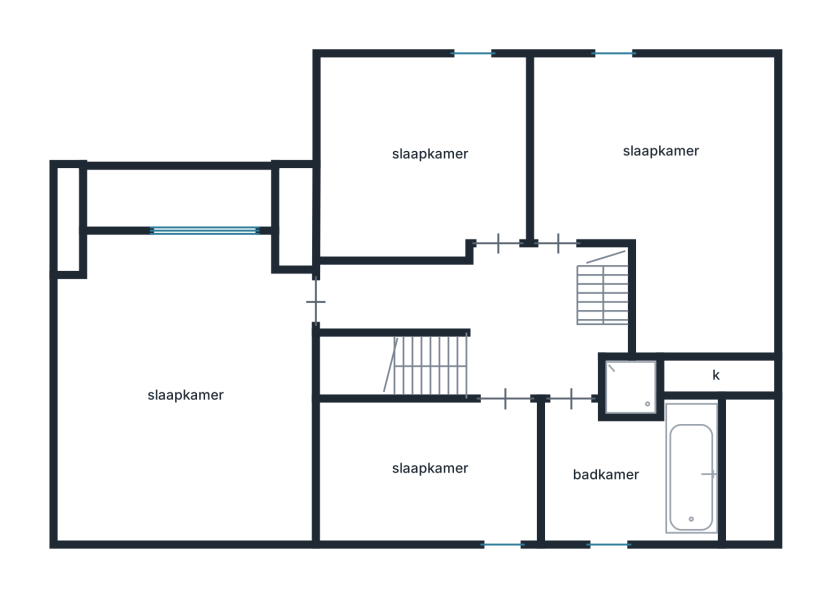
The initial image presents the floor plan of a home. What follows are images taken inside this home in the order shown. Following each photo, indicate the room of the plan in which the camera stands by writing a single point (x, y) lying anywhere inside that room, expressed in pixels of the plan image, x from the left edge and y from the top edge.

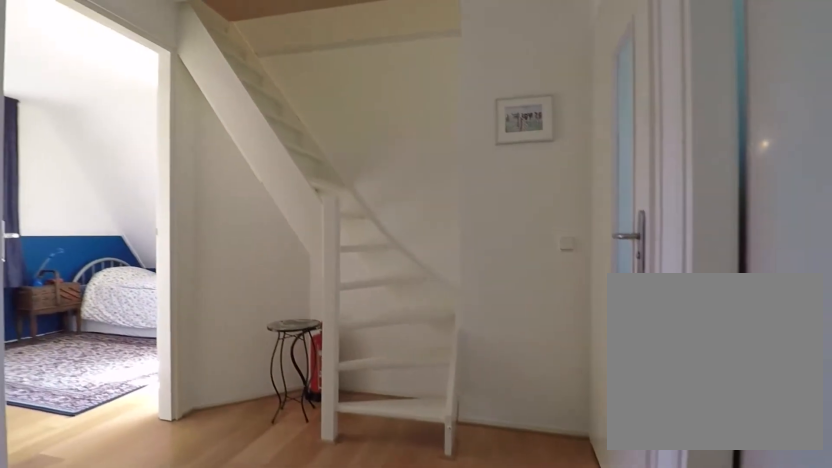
(489, 316)
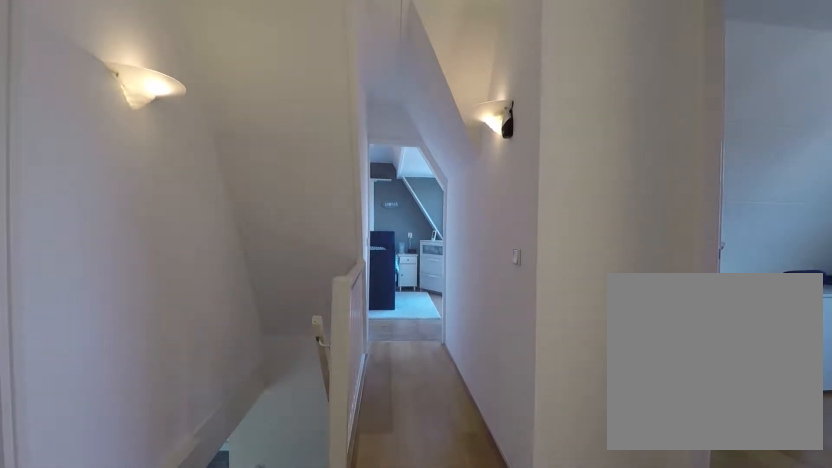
(489, 316)
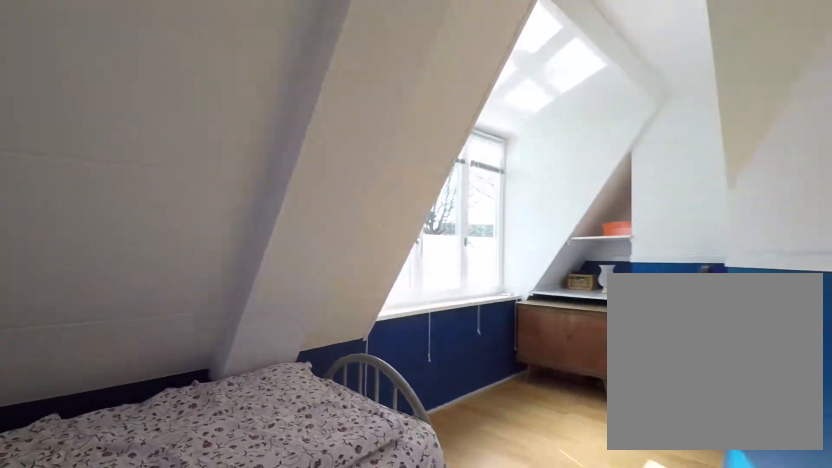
(652, 206)
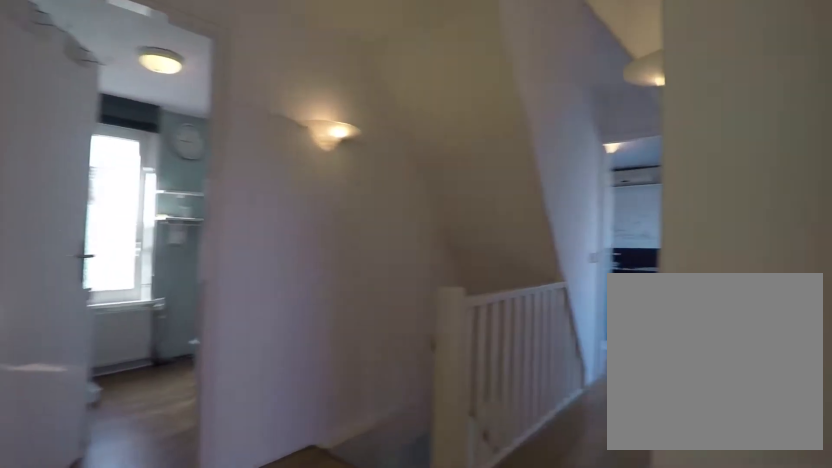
(489, 316)
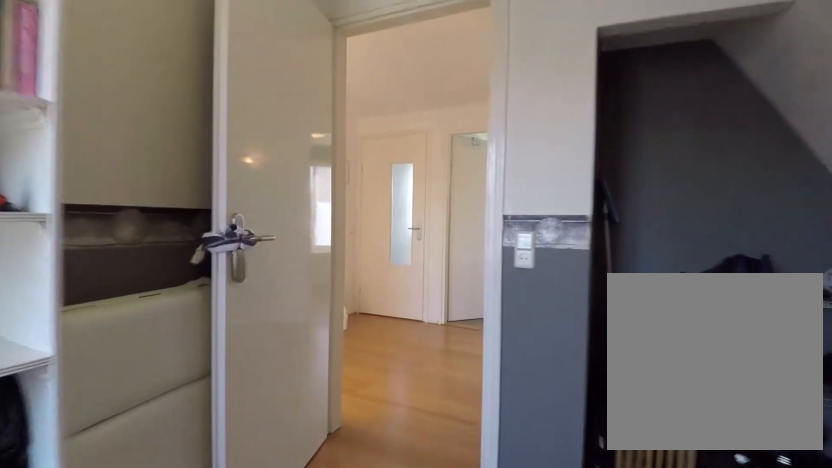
(422, 159)
